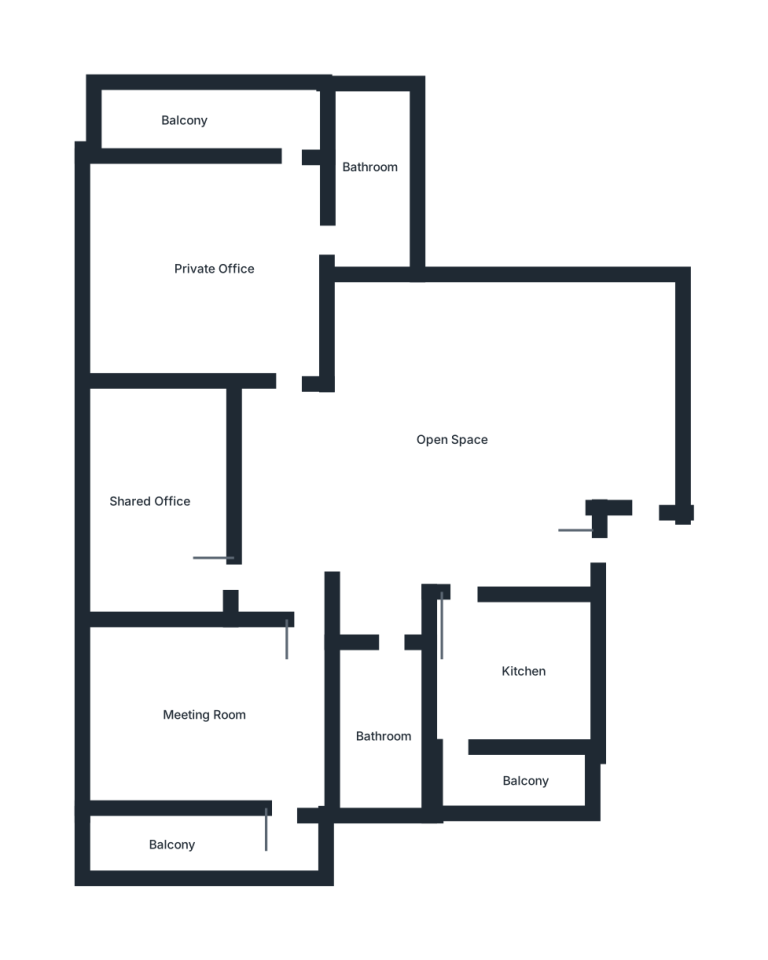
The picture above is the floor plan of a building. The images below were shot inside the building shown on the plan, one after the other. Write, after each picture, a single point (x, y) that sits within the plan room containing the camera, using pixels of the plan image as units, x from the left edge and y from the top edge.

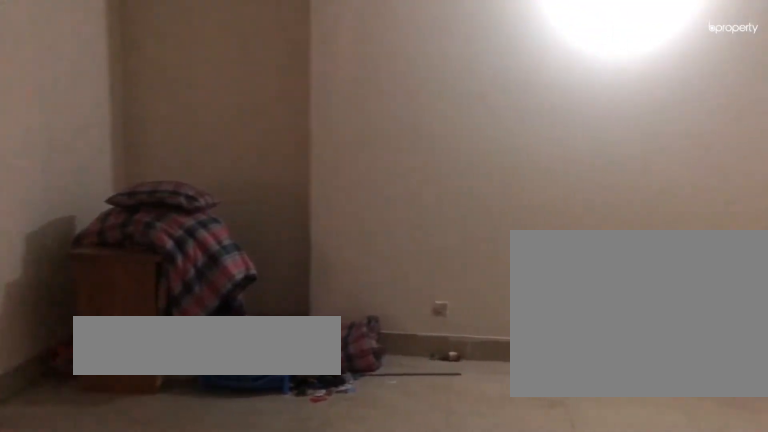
(478, 398)
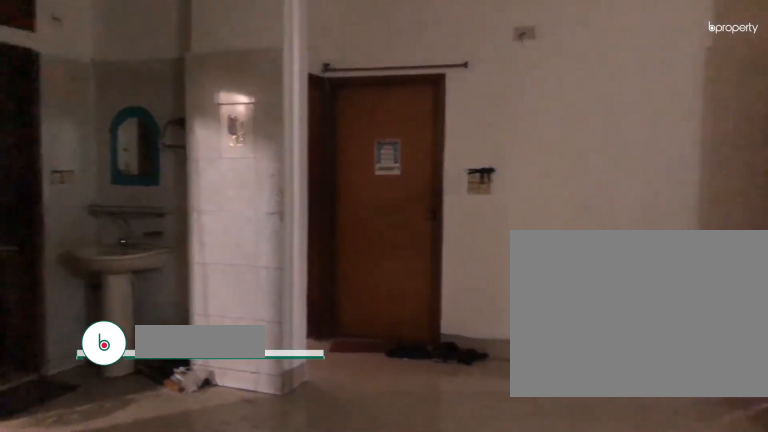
(477, 398)
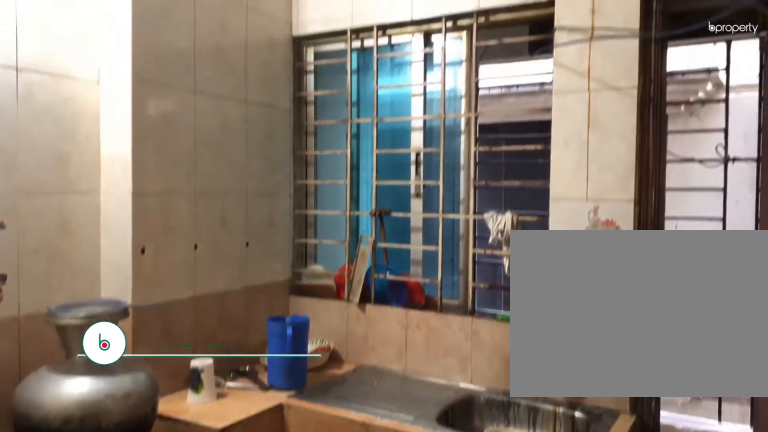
(545, 649)
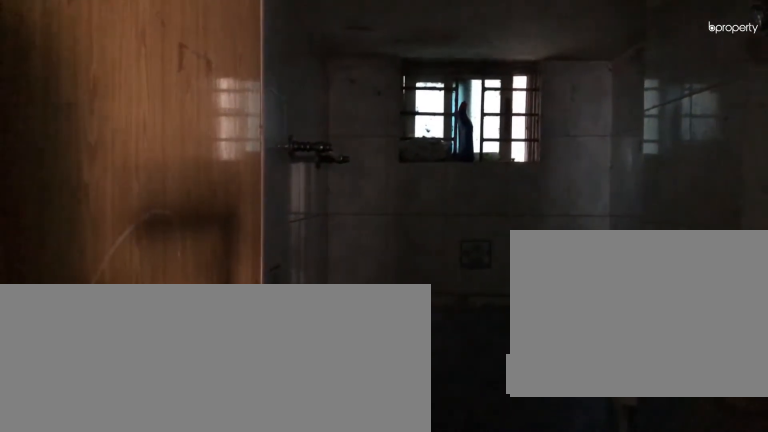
(373, 710)
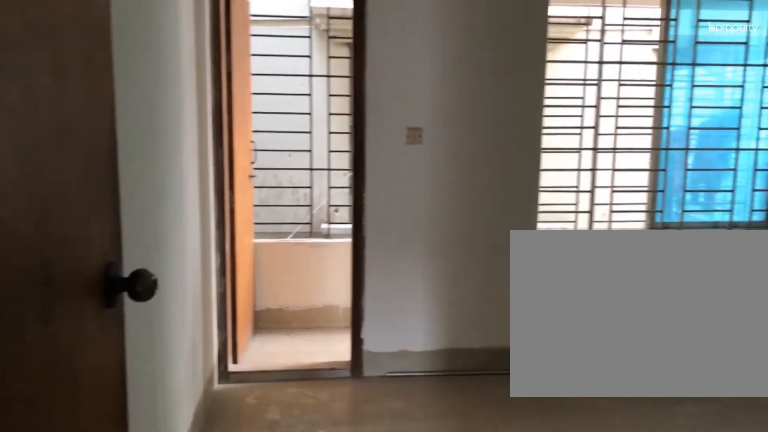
(209, 687)
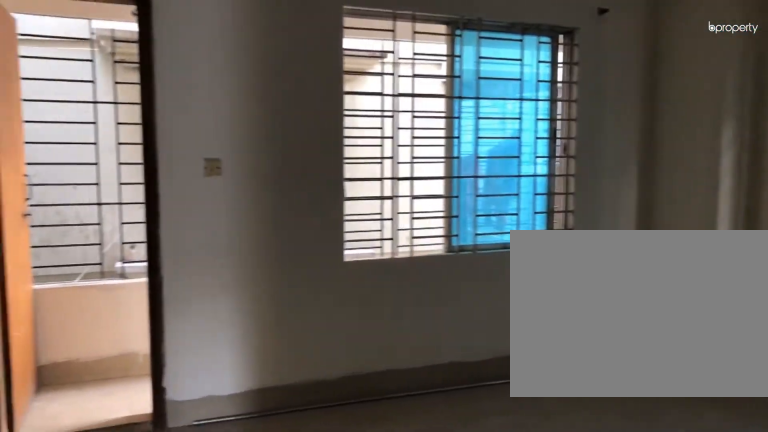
(209, 687)
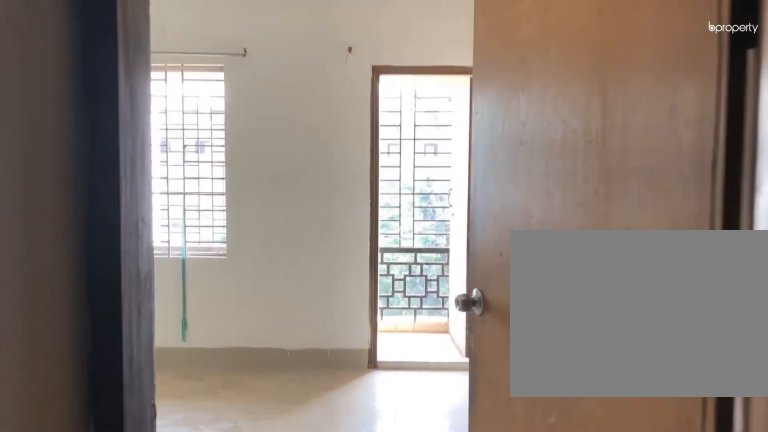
(292, 388)
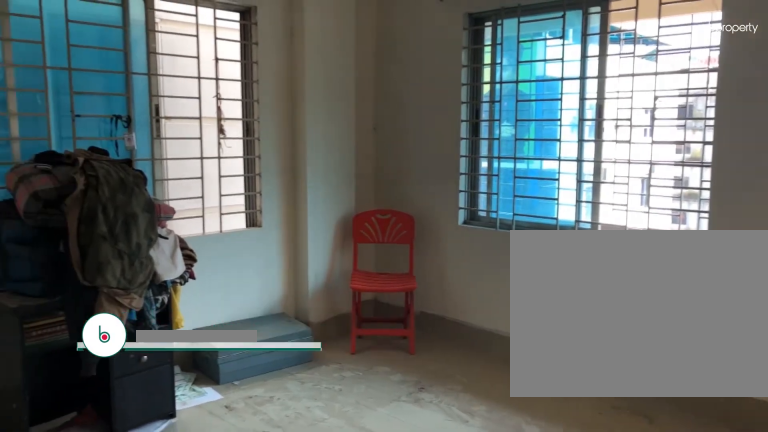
(214, 254)
